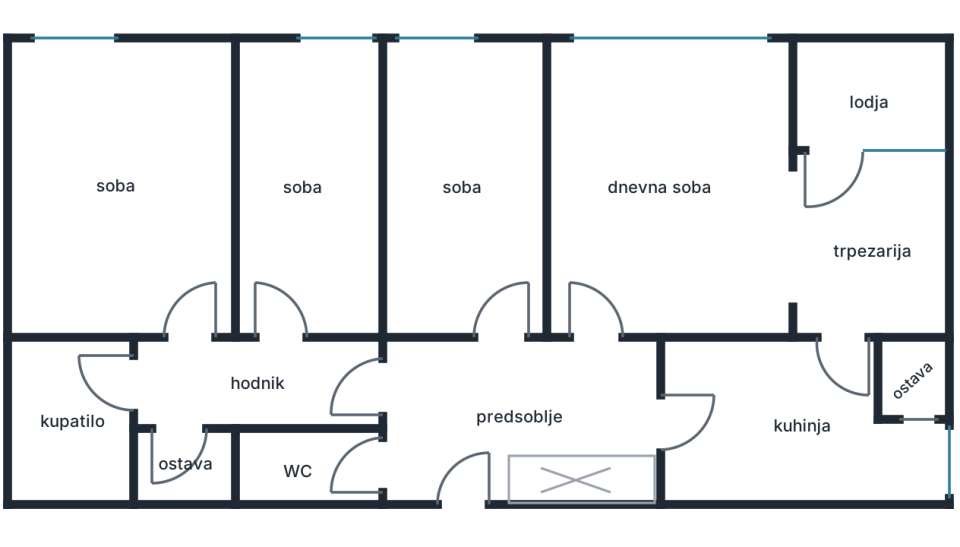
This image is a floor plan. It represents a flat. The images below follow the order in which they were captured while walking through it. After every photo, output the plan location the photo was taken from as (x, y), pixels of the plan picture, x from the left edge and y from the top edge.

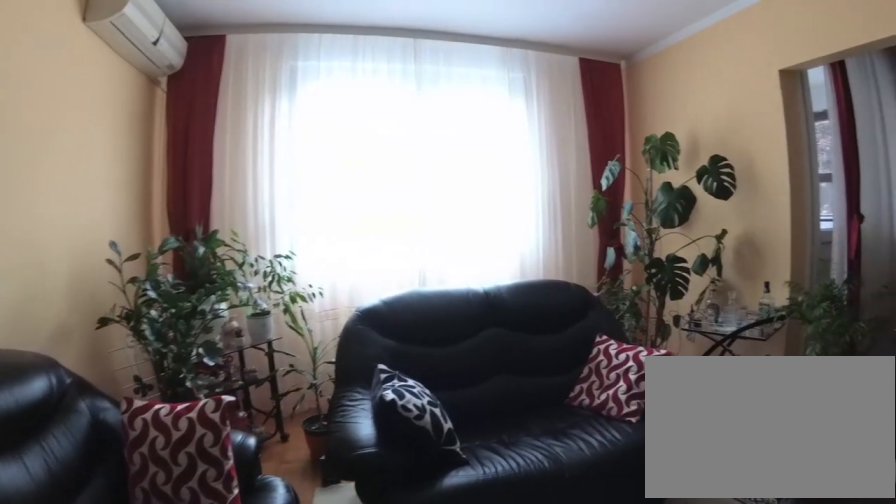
(615, 213)
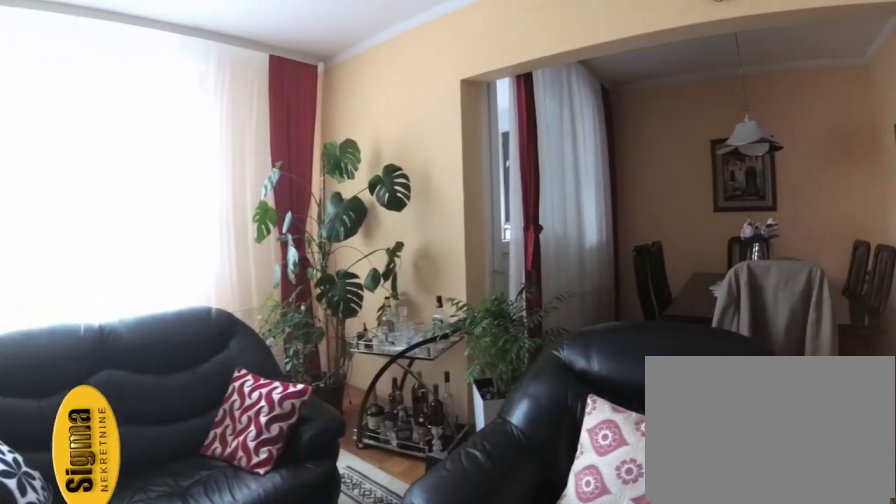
(599, 199)
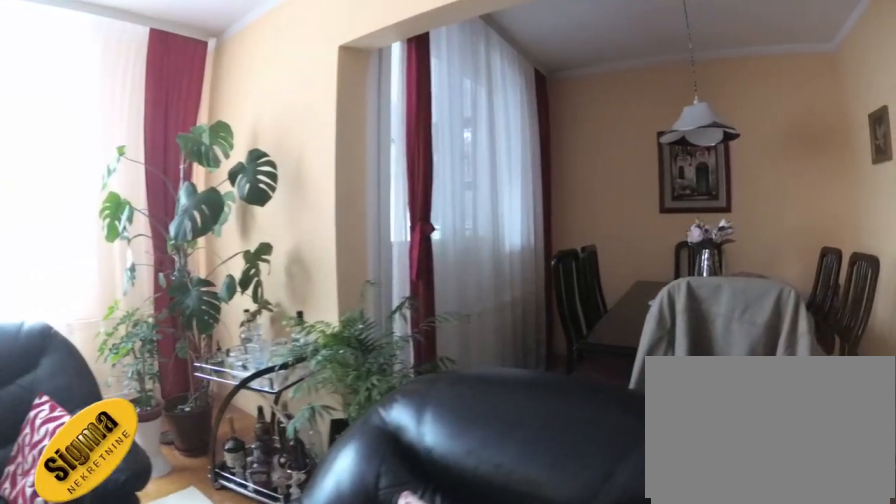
(614, 188)
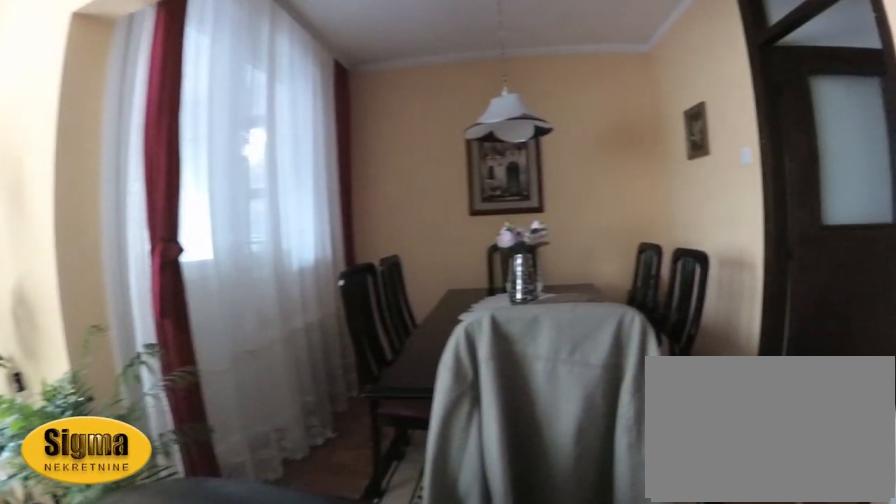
(630, 187)
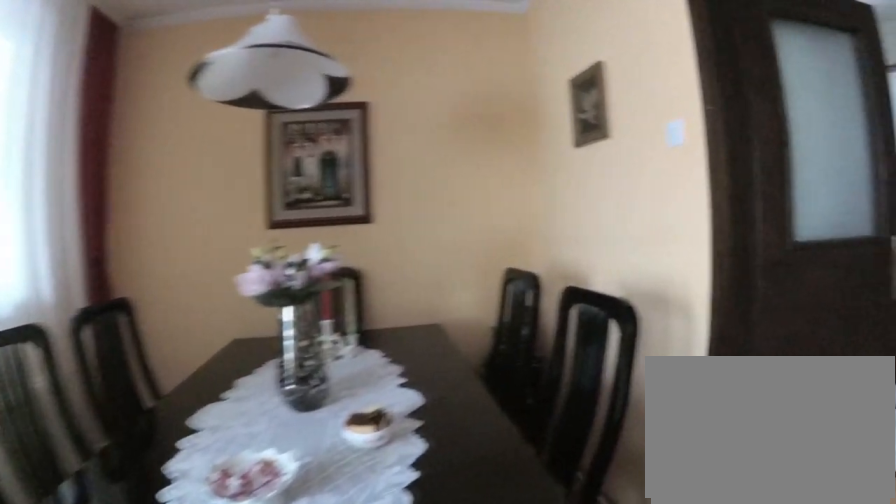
(754, 220)
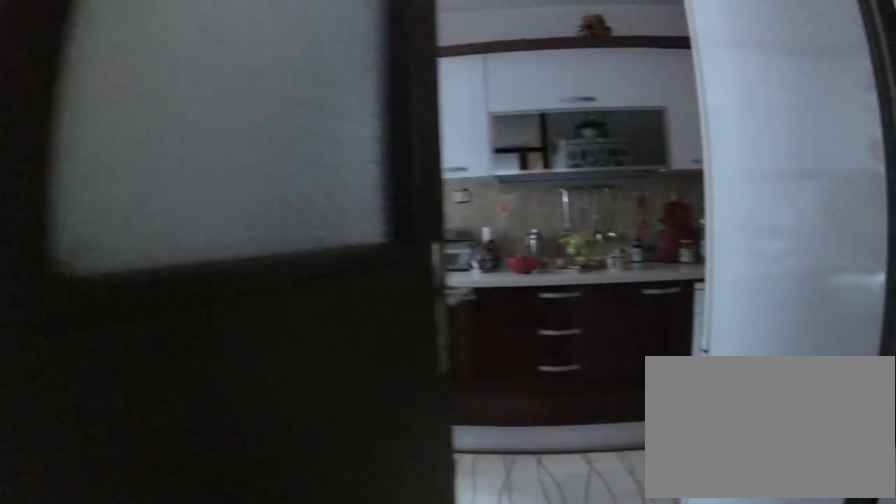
(823, 273)
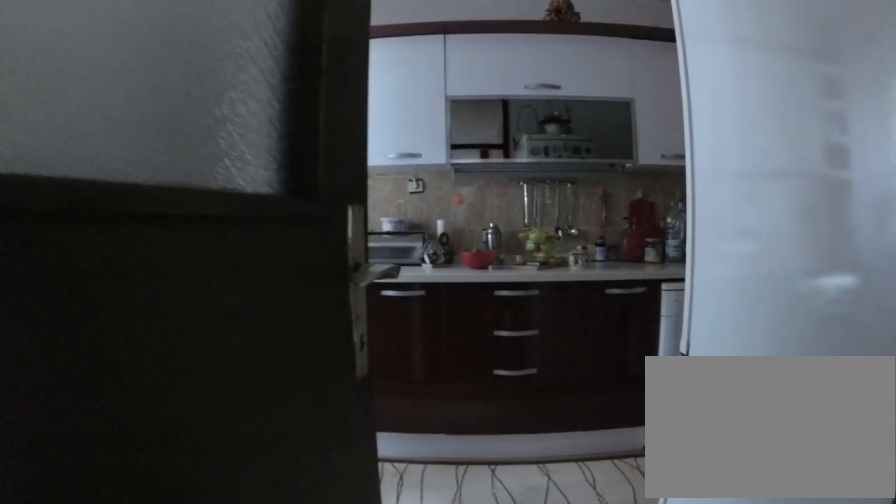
(830, 299)
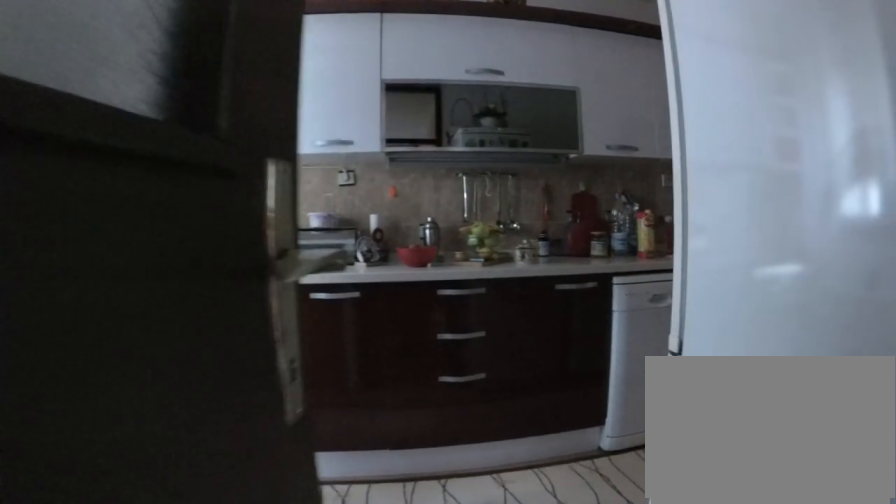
(830, 322)
